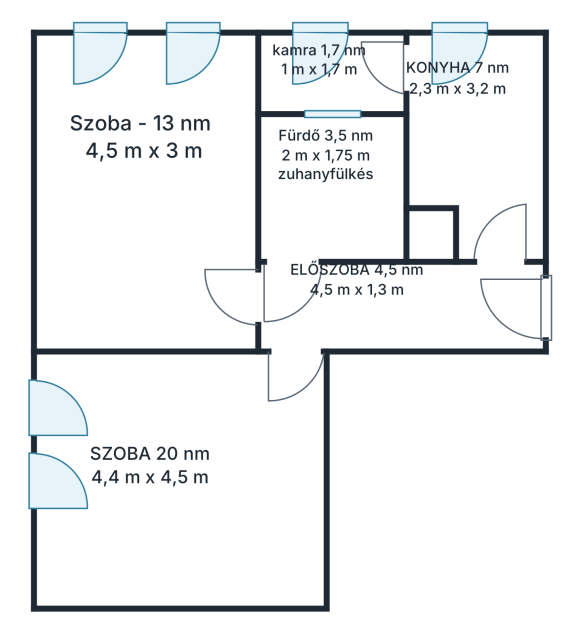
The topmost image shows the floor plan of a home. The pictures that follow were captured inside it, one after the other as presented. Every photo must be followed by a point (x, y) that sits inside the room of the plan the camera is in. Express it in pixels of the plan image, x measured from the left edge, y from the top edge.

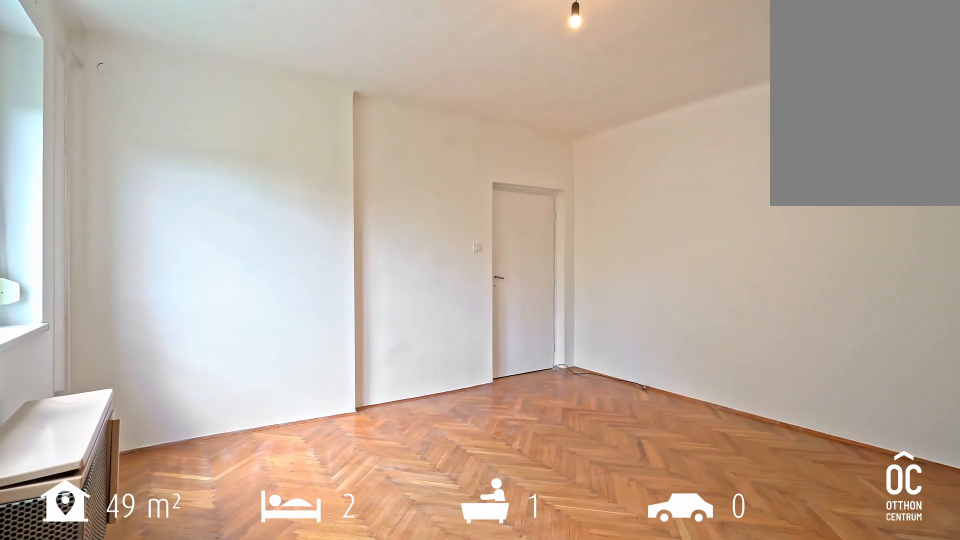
(185, 484)
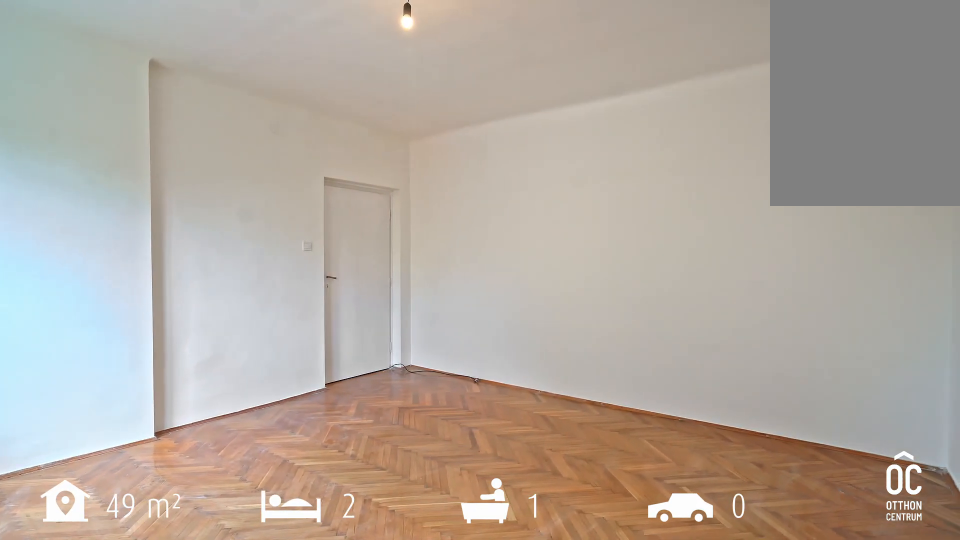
(185, 484)
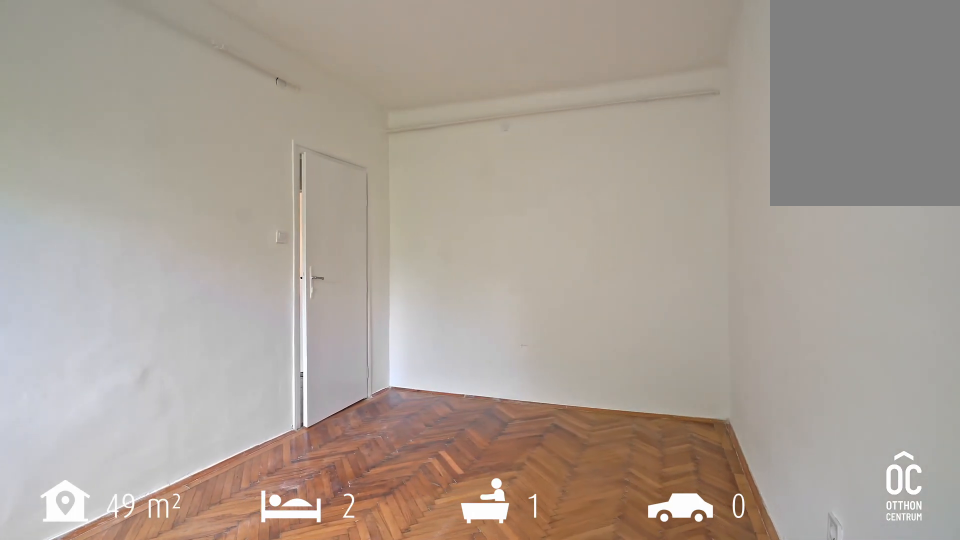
(146, 216)
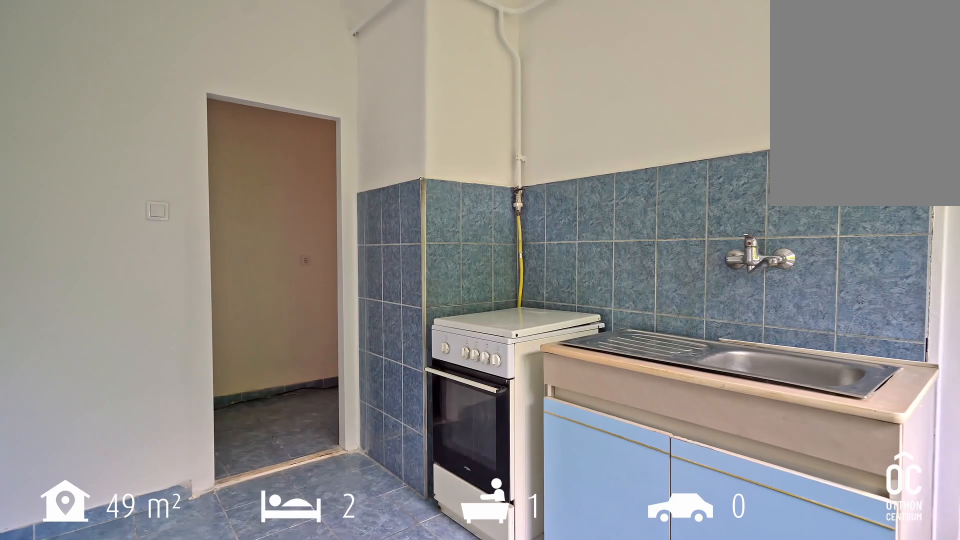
(465, 142)
